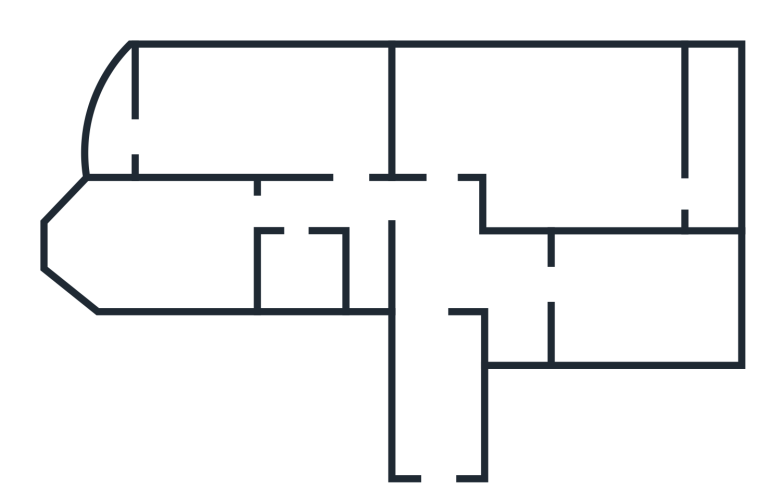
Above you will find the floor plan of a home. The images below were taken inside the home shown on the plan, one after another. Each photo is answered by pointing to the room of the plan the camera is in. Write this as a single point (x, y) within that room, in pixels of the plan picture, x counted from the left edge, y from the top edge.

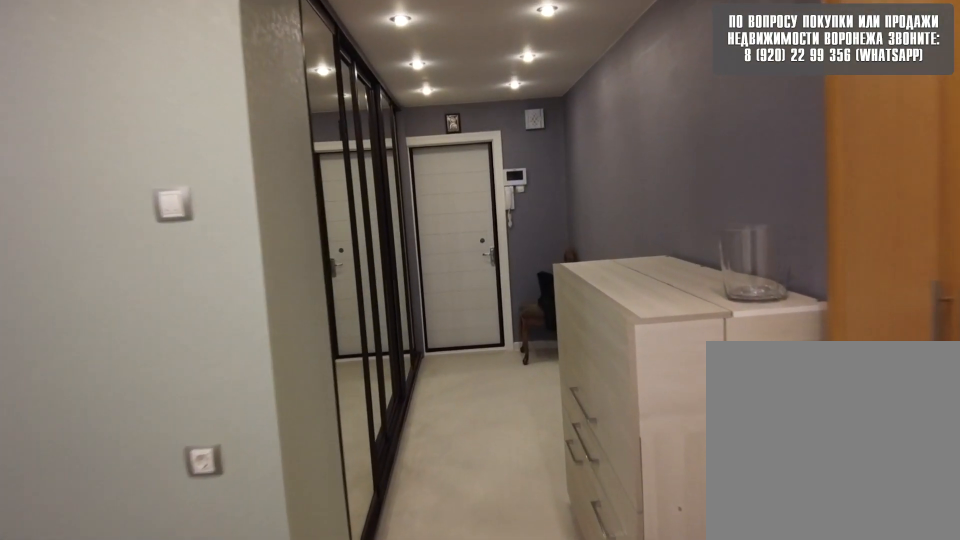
(443, 455)
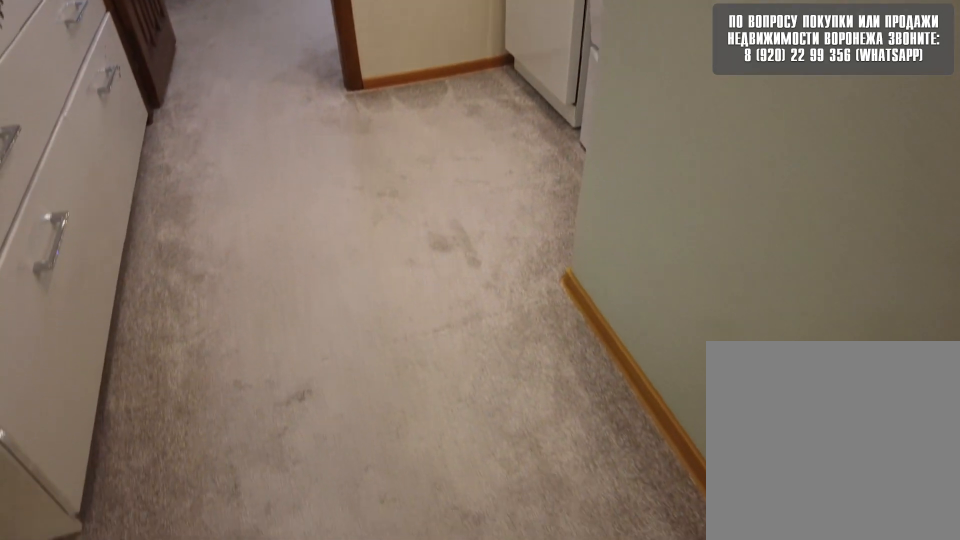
(525, 287)
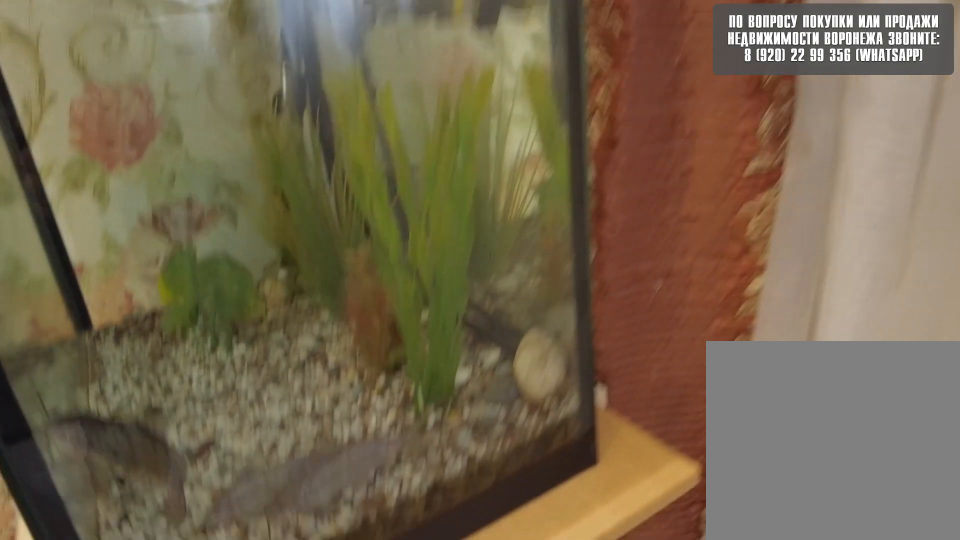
(614, 299)
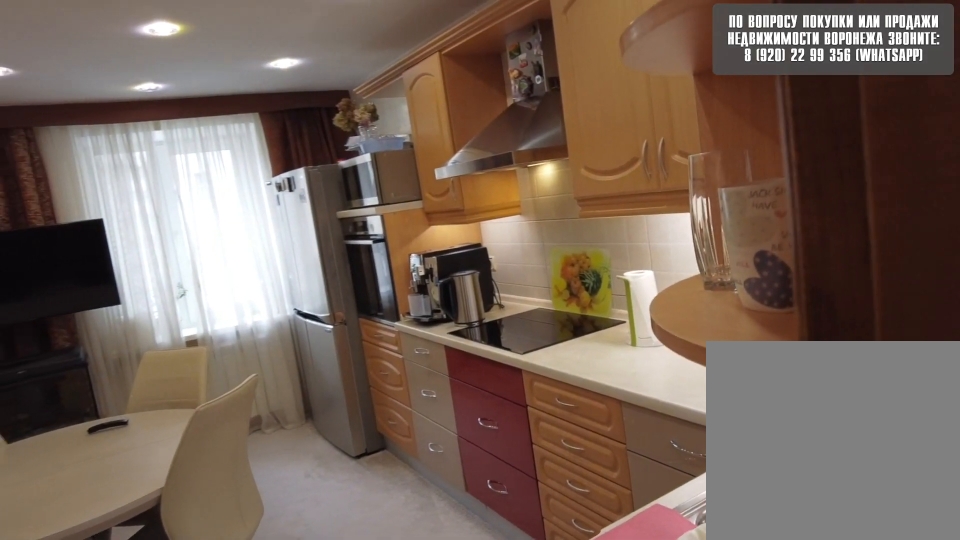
(614, 299)
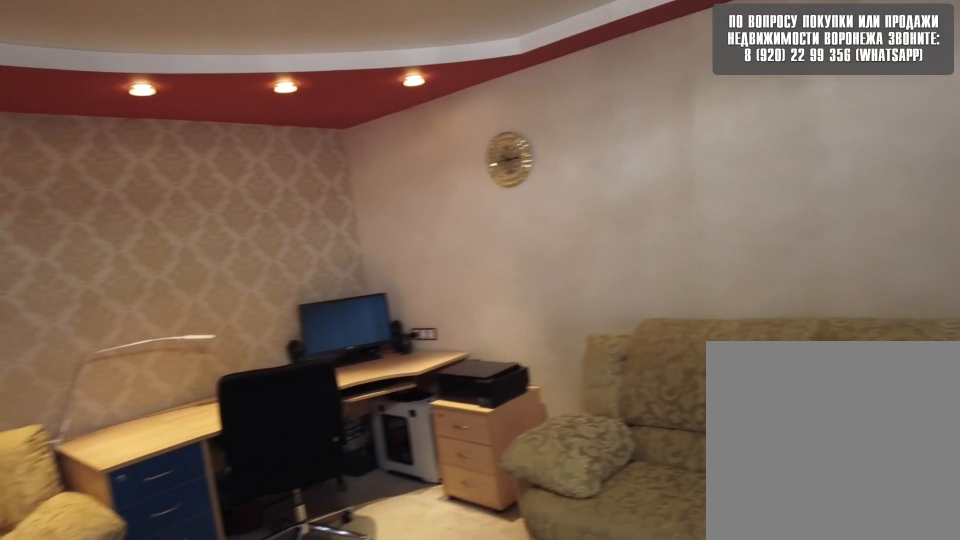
(500, 124)
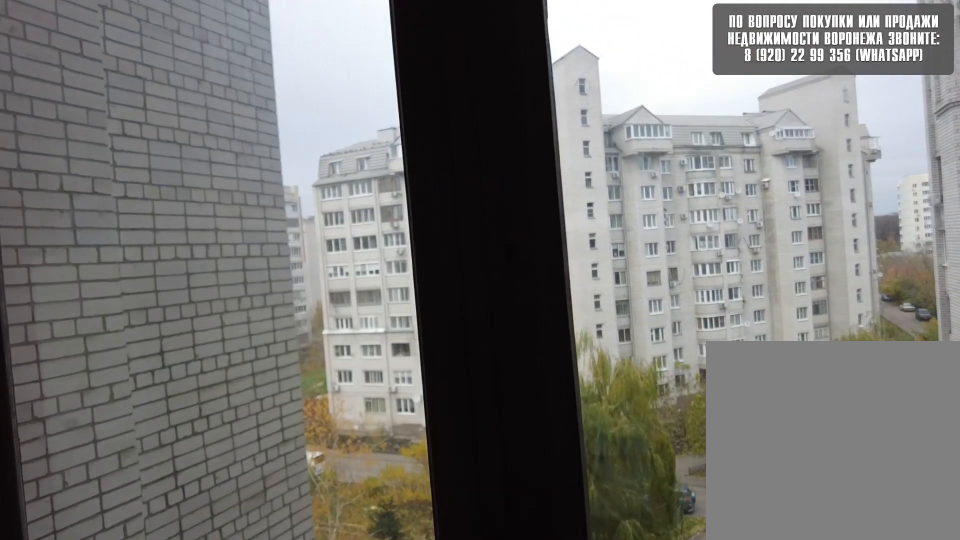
(728, 187)
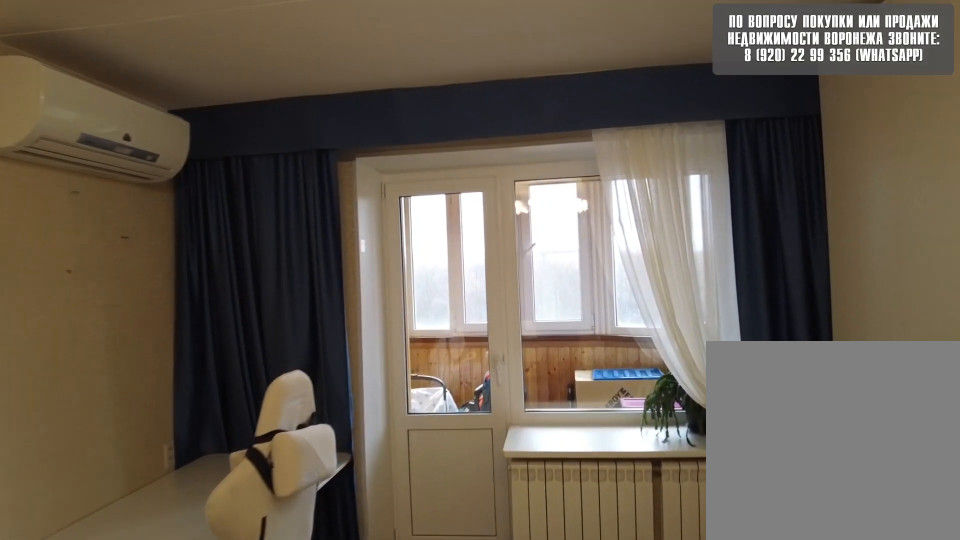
(315, 121)
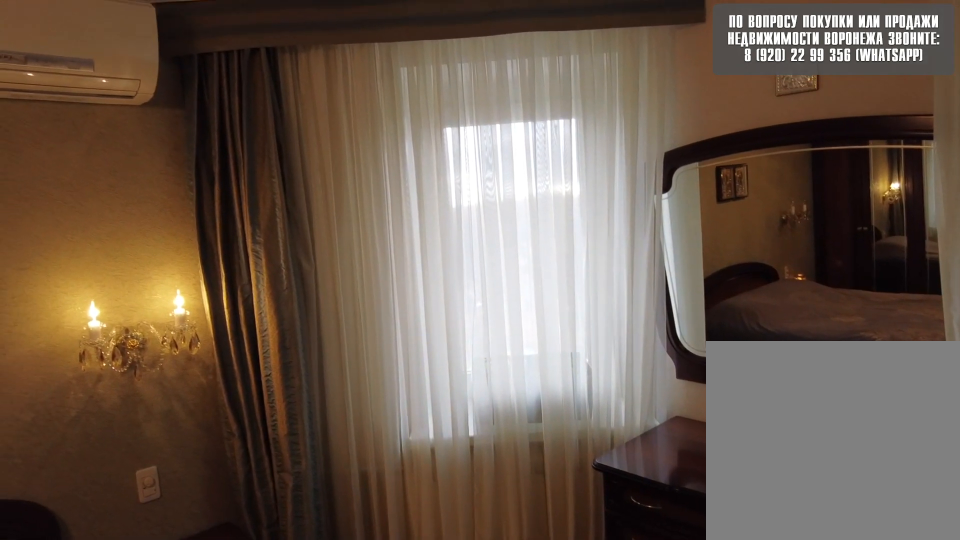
(178, 238)
